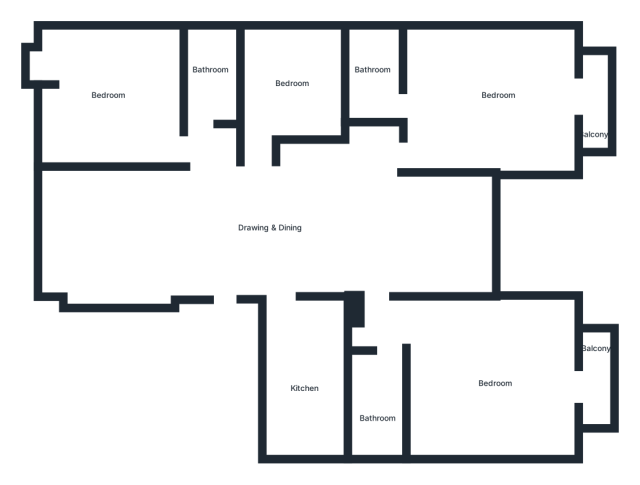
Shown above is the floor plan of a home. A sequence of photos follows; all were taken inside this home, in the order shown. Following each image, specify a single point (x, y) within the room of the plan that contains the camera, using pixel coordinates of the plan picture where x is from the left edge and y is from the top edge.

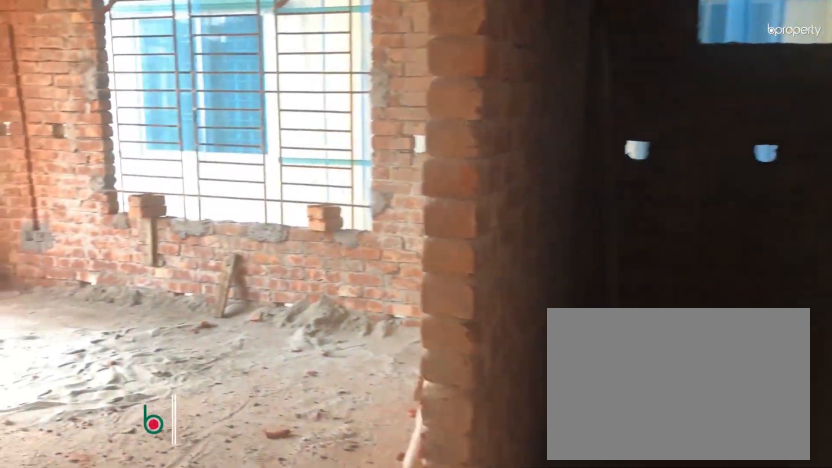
(414, 321)
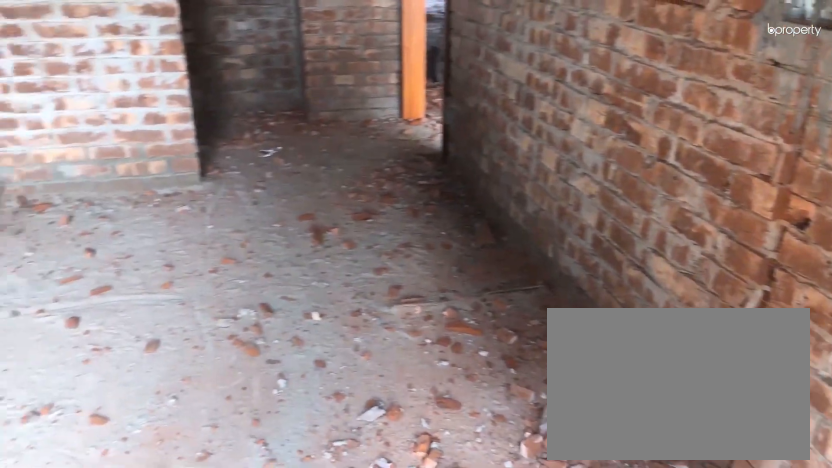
(491, 385)
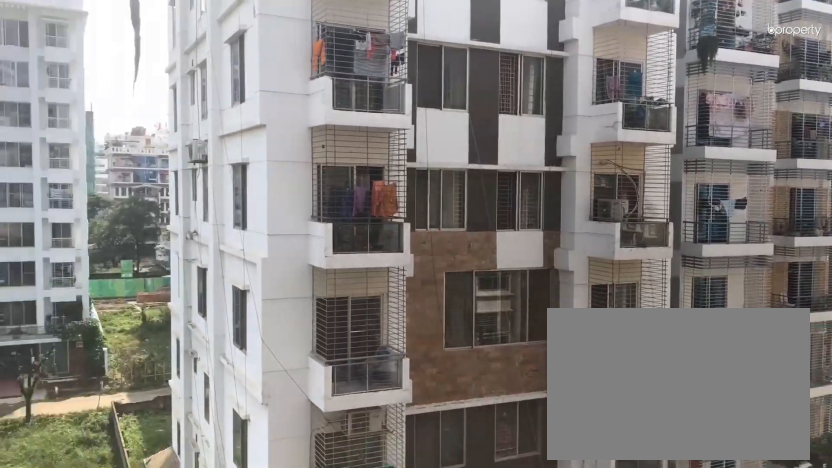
(595, 387)
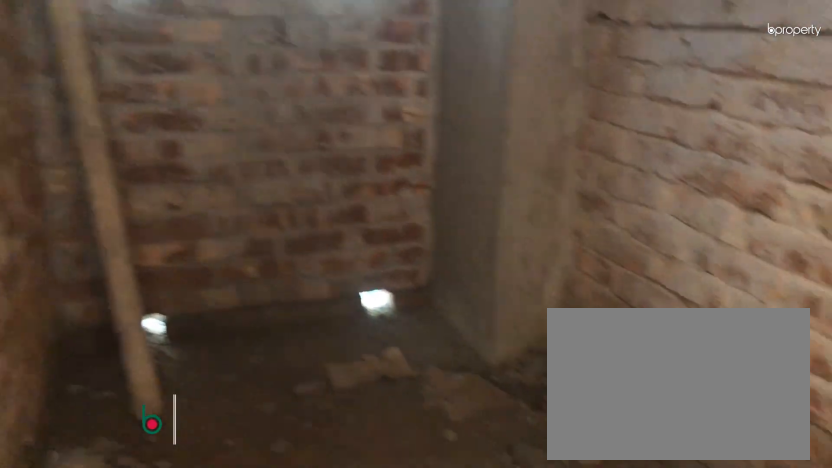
(376, 397)
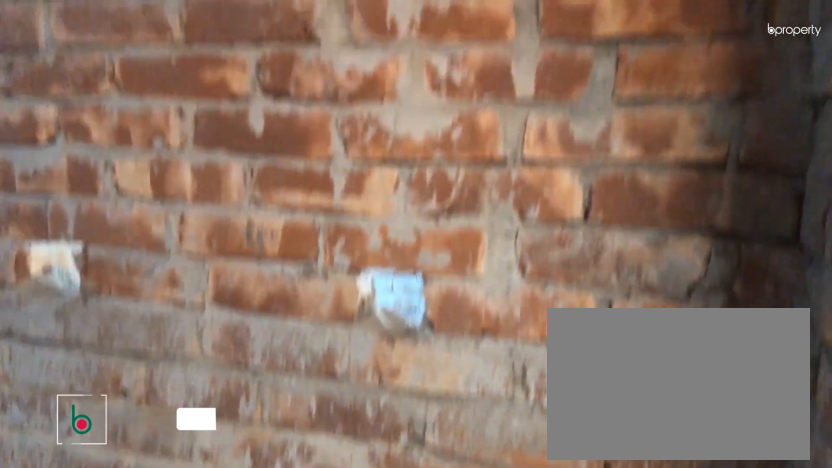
(376, 397)
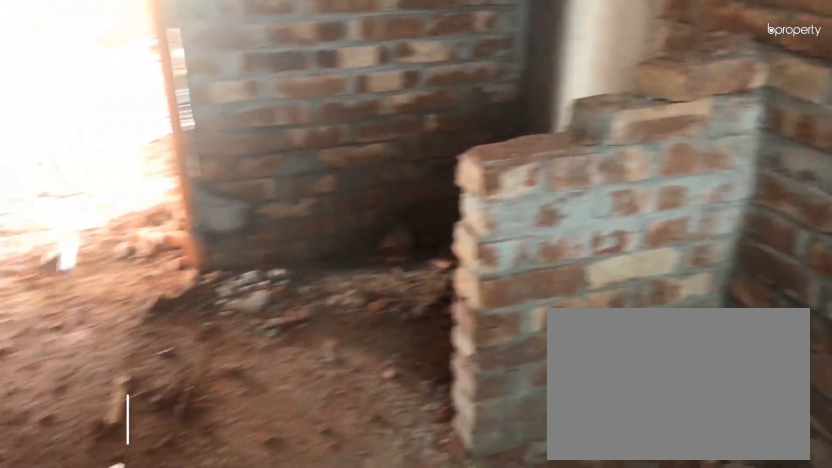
(302, 385)
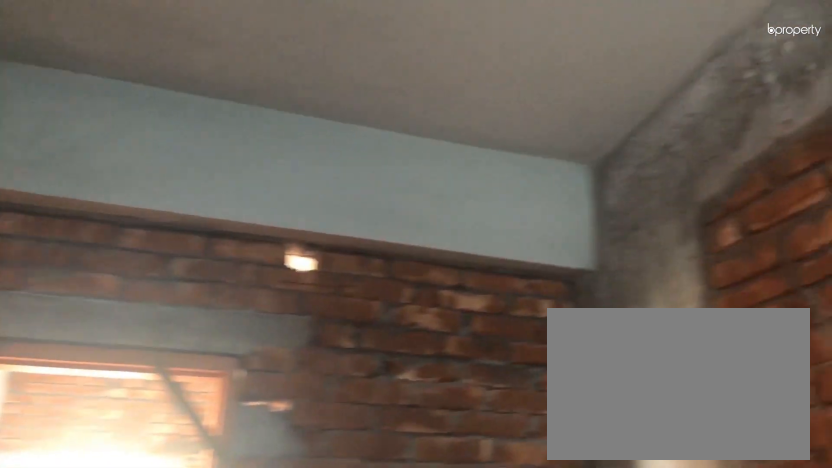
(302, 385)
